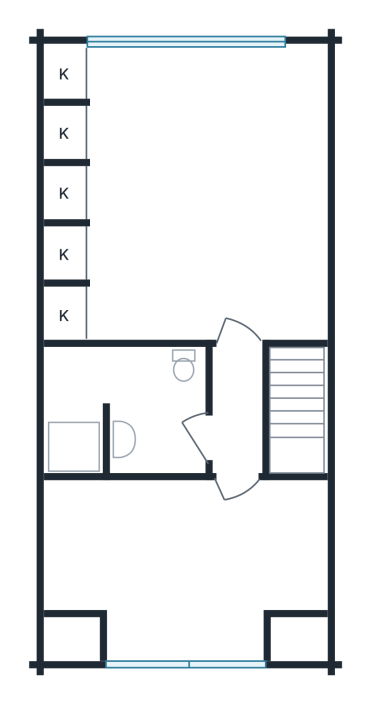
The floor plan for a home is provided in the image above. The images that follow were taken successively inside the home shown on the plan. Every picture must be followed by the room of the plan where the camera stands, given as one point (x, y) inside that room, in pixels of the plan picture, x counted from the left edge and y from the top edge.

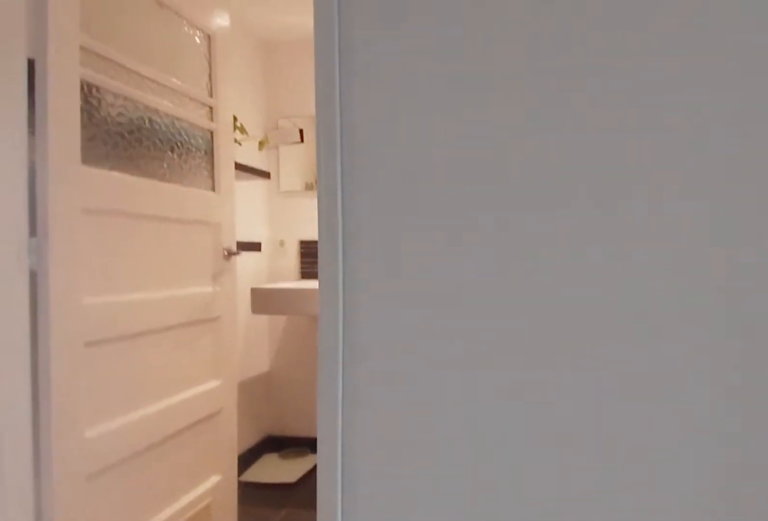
(245, 413)
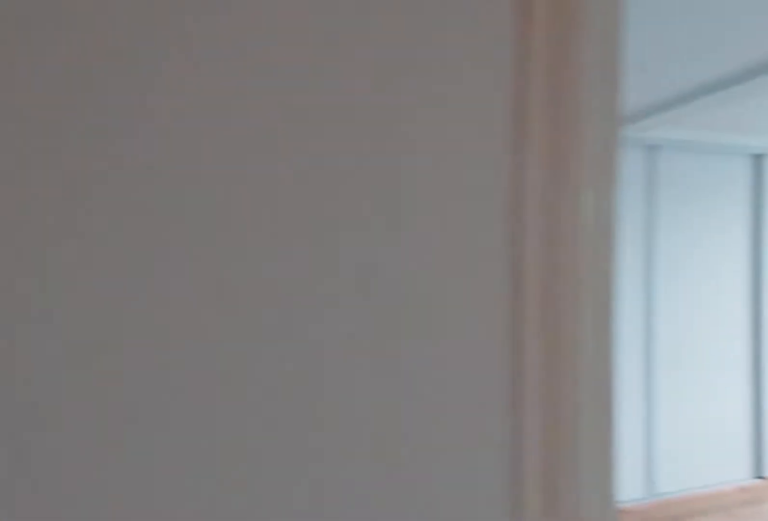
(245, 413)
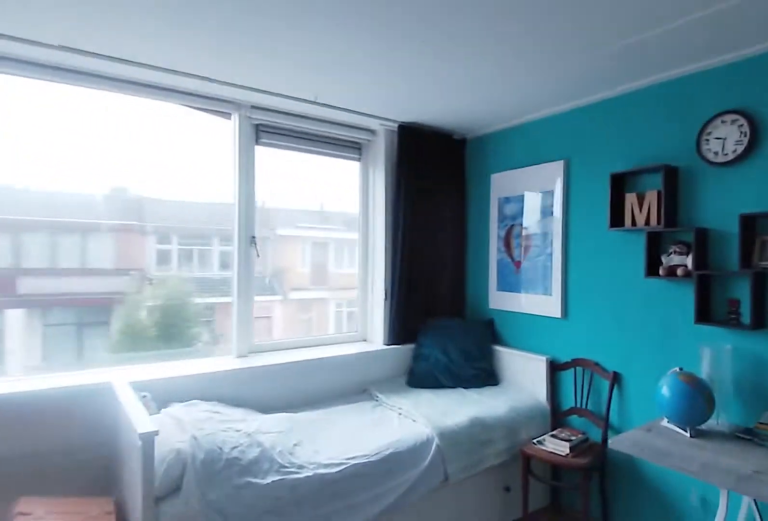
(191, 126)
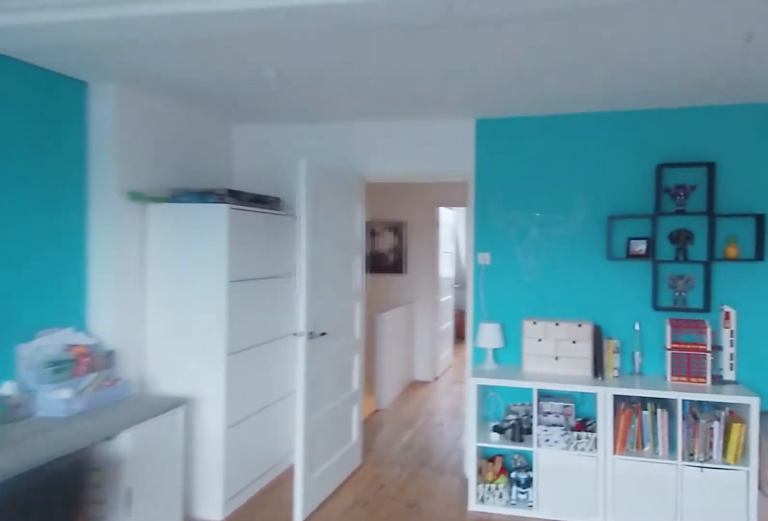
(191, 126)
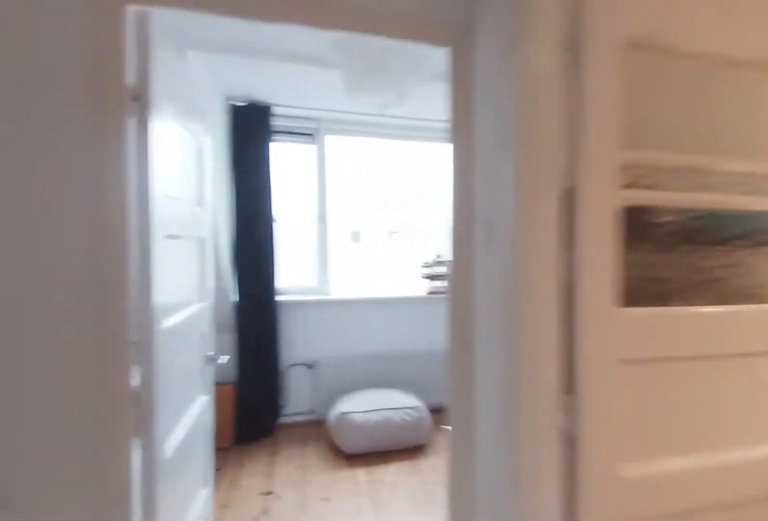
(245, 413)
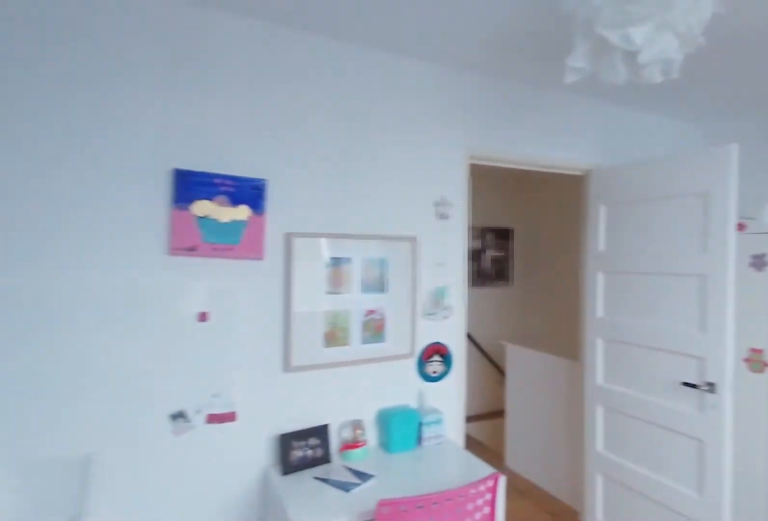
(186, 561)
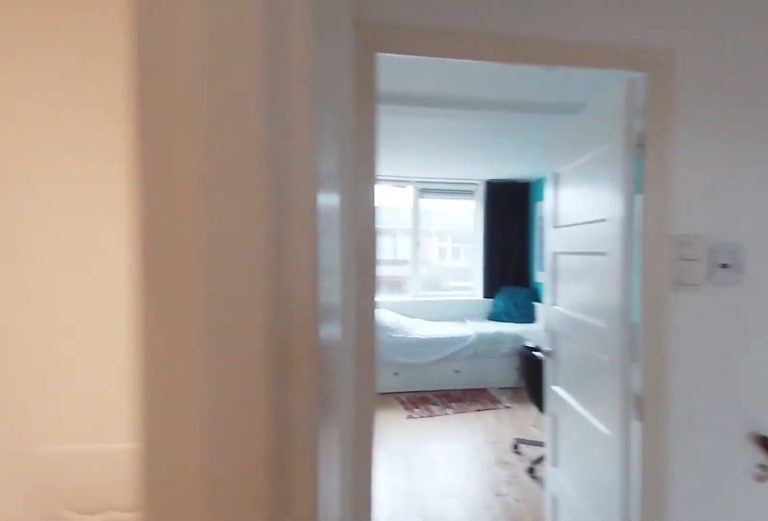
(245, 413)
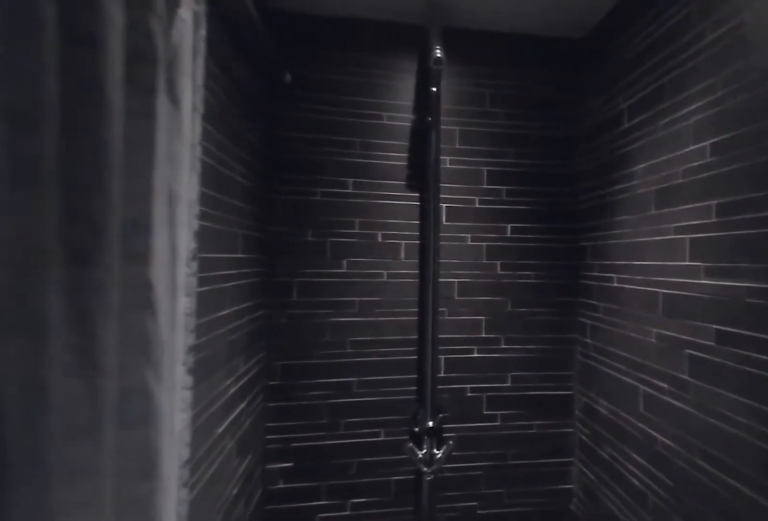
(98, 422)
